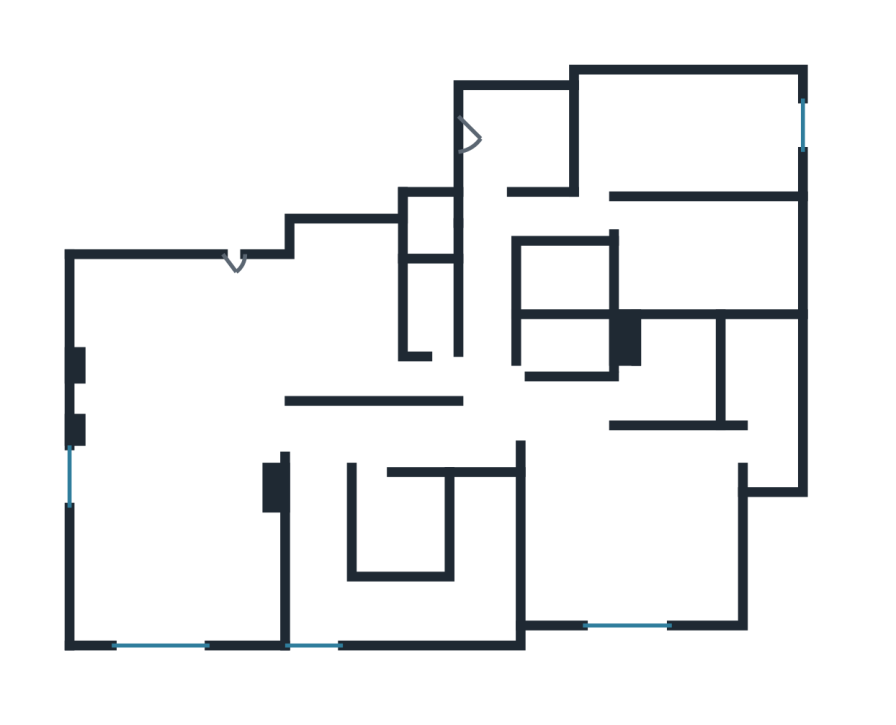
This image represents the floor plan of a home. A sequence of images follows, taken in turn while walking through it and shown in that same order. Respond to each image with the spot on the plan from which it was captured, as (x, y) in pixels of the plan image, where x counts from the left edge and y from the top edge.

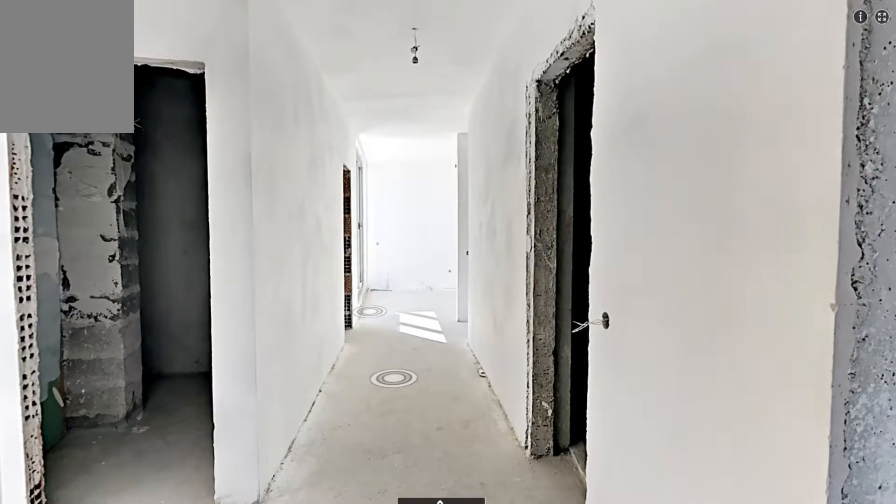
(488, 377)
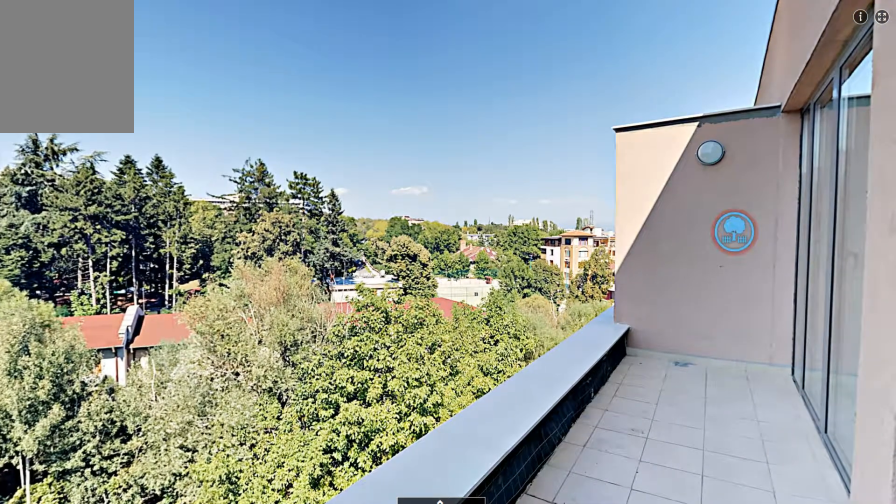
(828, 165)
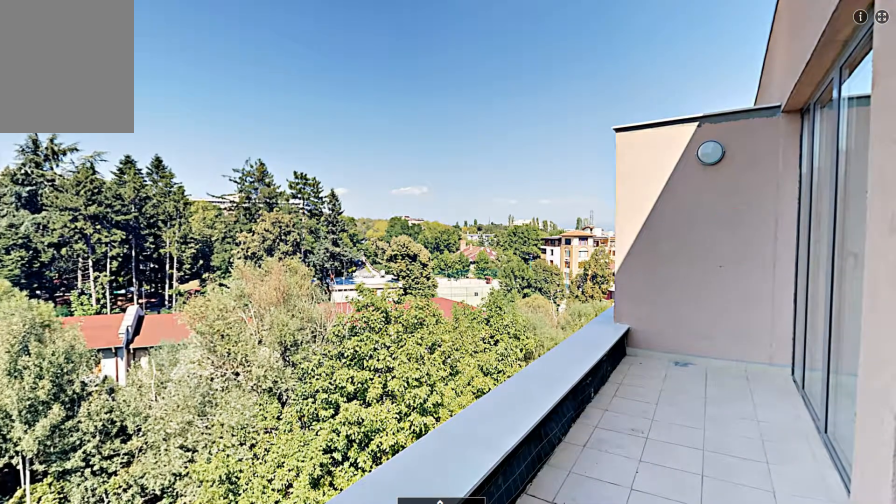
(828, 164)
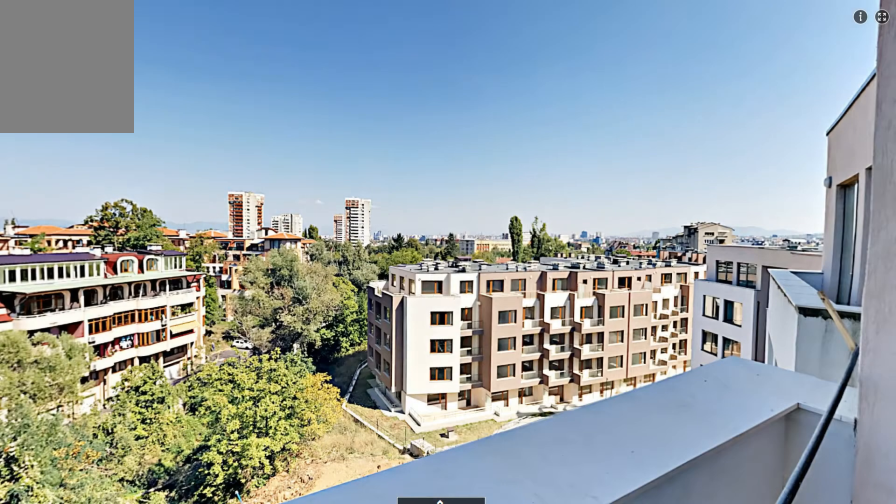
(589, 650)
